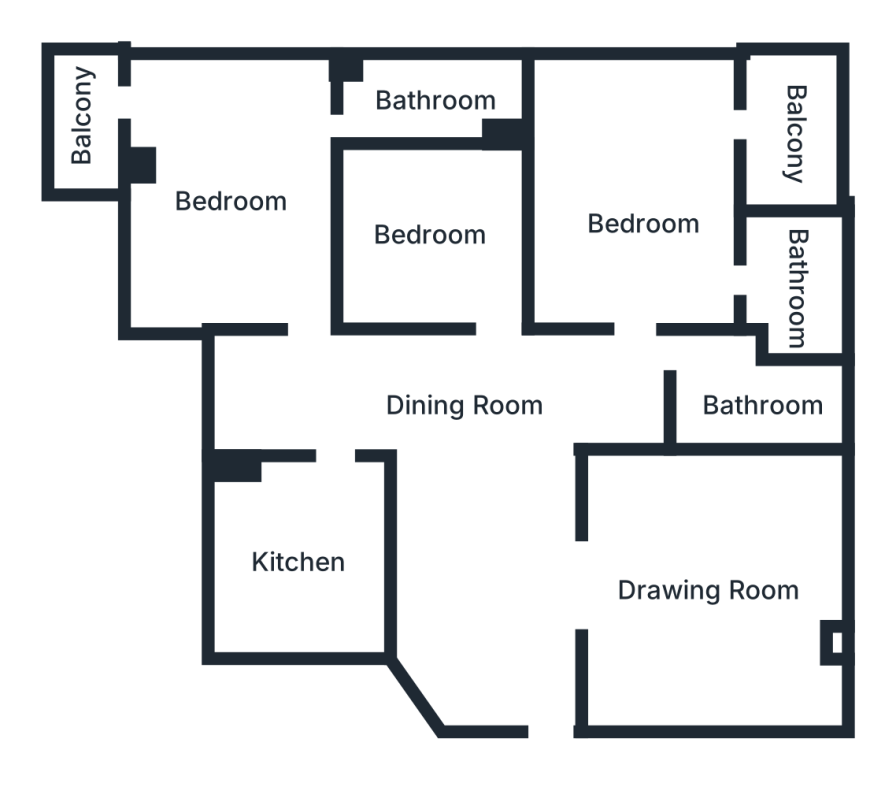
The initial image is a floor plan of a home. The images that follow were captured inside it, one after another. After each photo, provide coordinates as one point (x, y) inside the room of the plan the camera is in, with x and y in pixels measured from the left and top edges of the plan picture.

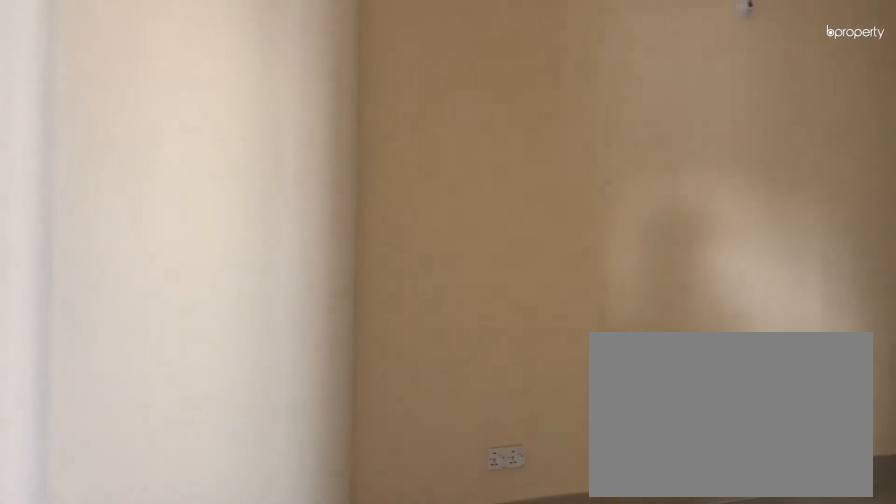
(471, 407)
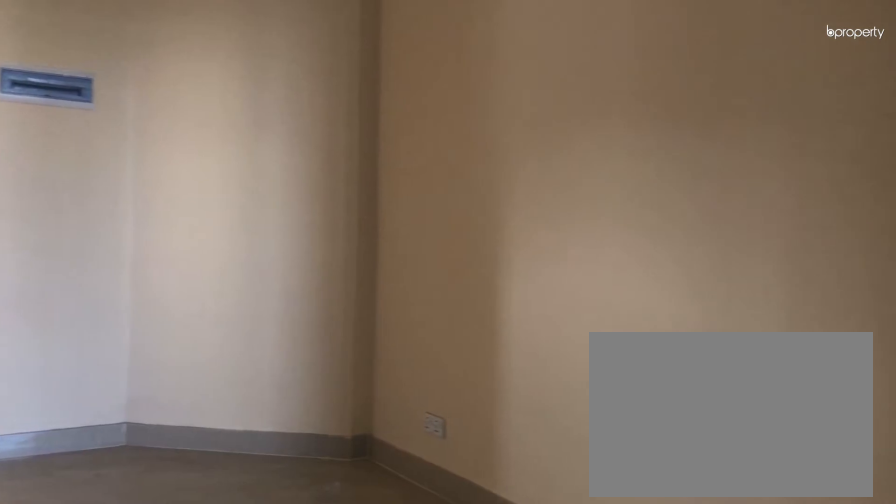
(470, 407)
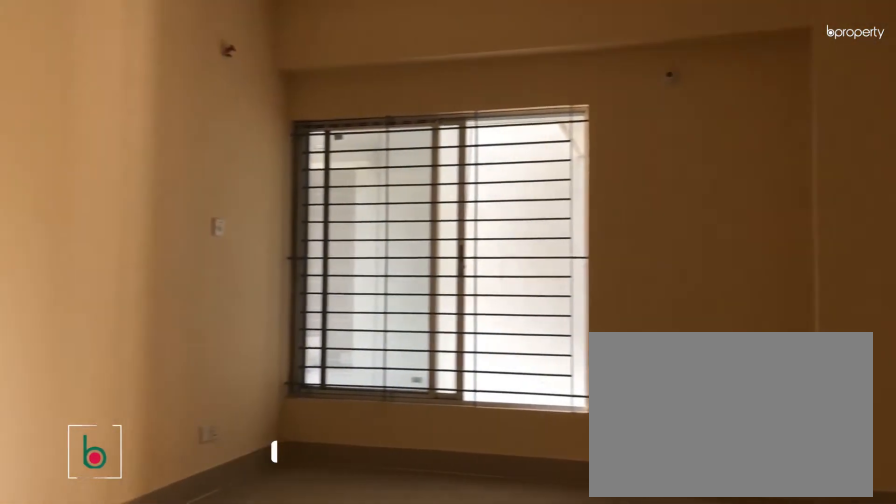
(714, 590)
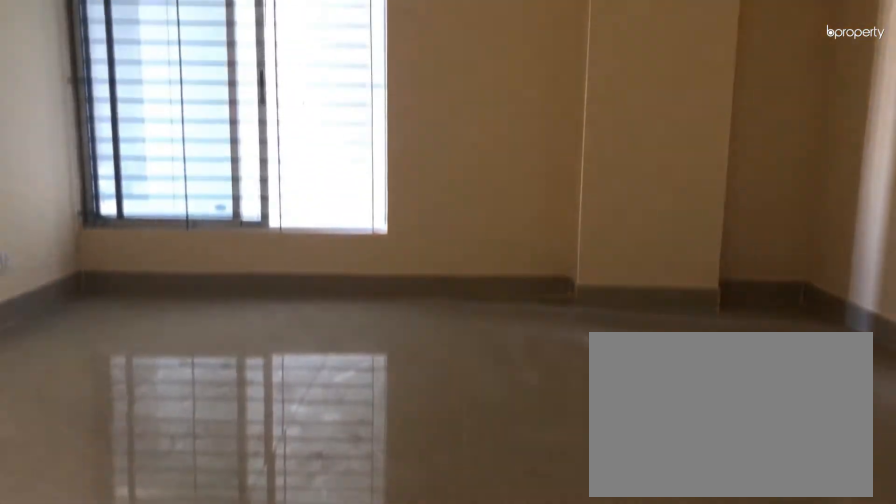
(715, 590)
